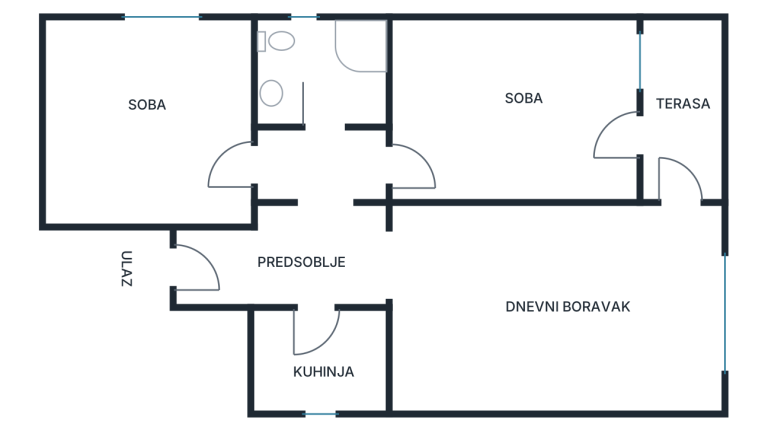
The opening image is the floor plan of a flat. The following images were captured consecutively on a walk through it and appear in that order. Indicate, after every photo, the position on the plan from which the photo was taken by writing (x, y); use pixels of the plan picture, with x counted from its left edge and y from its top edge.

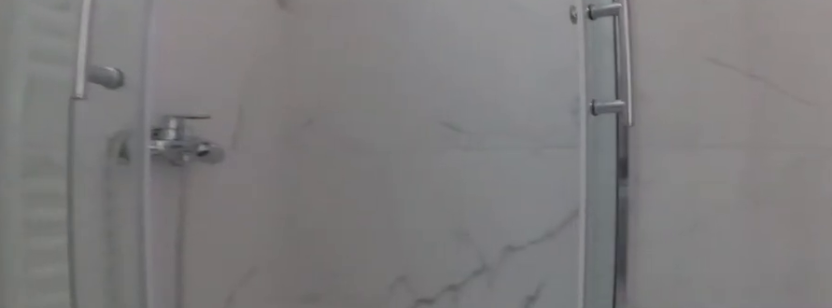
(319, 93)
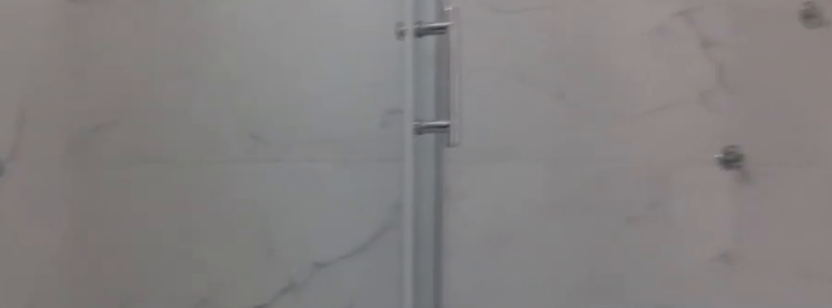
(320, 82)
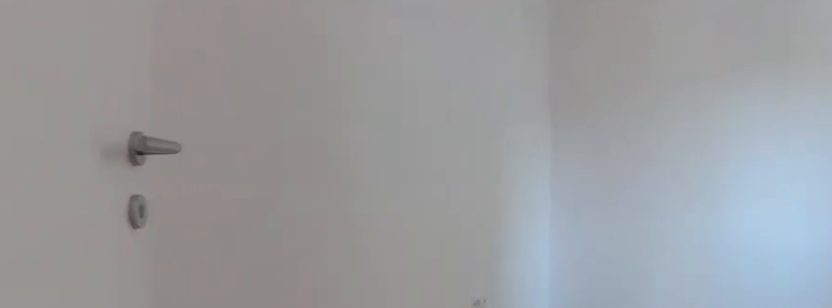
(285, 159)
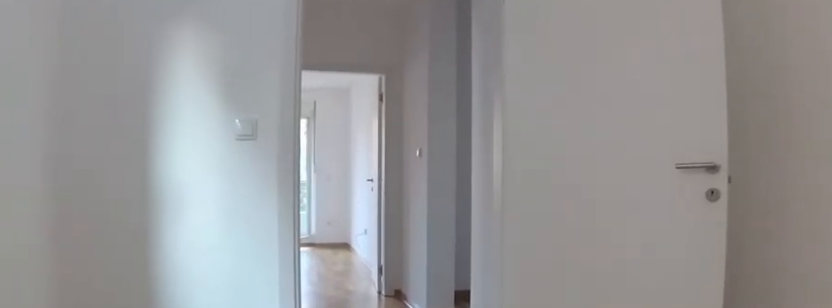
(161, 93)
